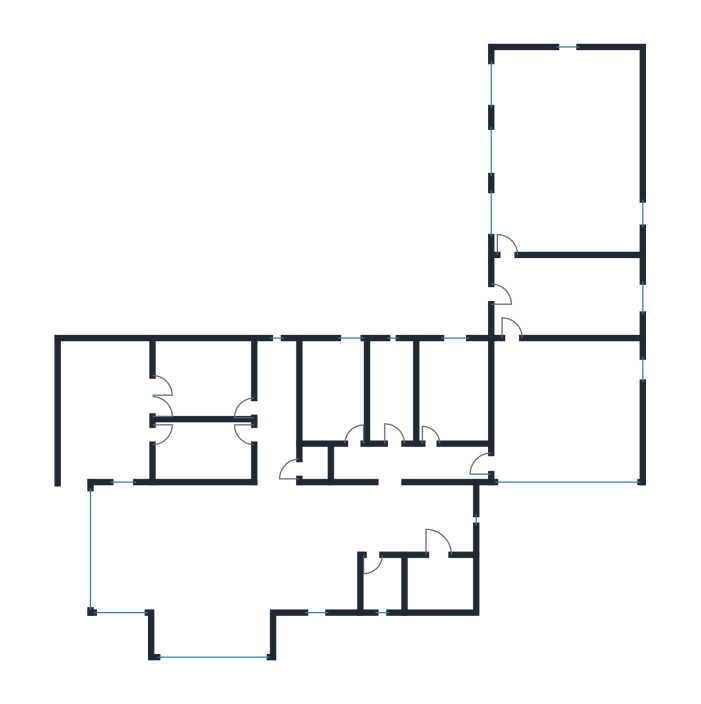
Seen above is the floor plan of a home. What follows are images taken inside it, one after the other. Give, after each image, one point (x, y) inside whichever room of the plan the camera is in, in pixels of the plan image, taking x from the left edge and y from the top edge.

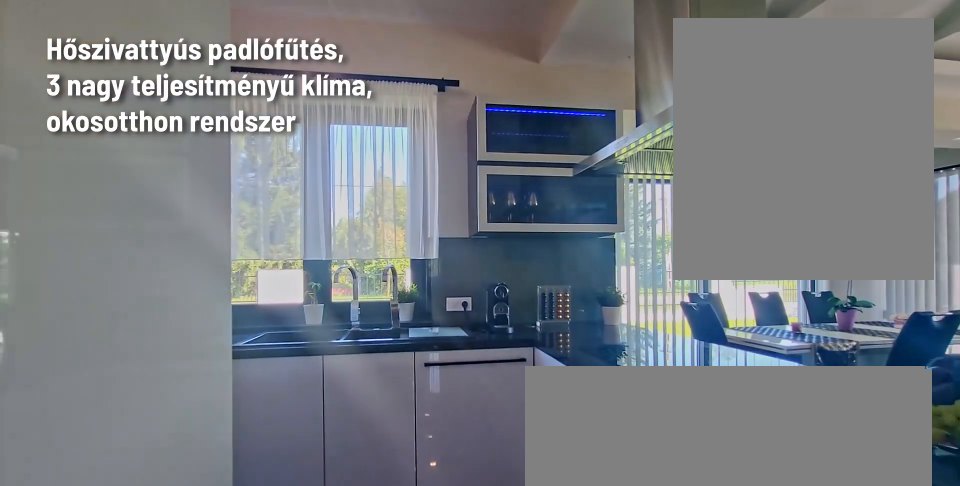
(238, 548)
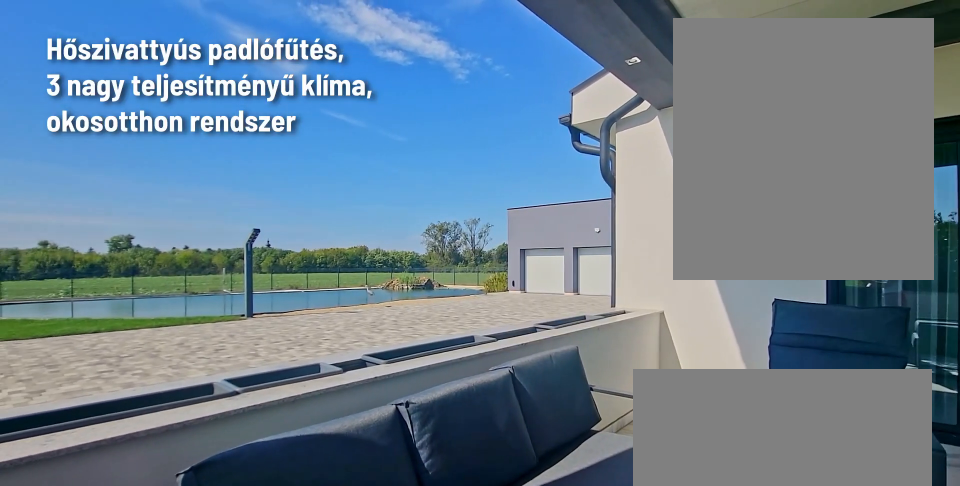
(106, 413)
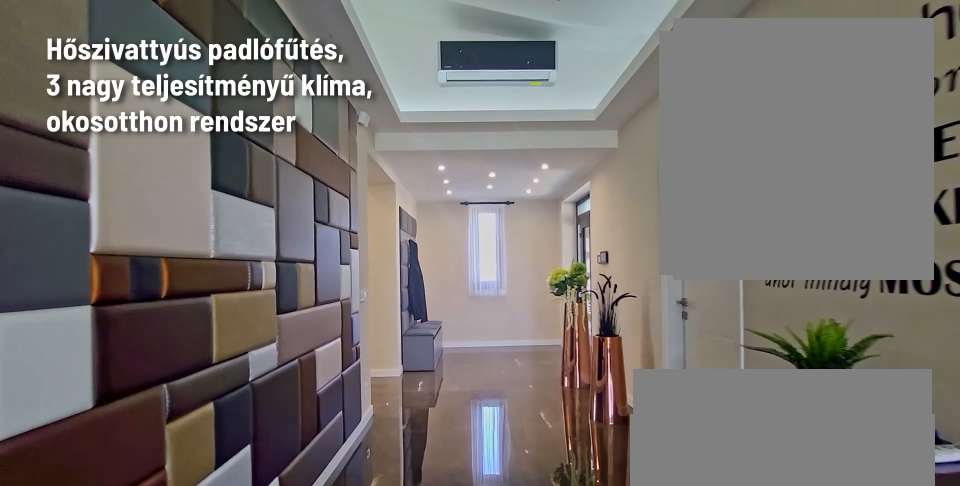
(385, 517)
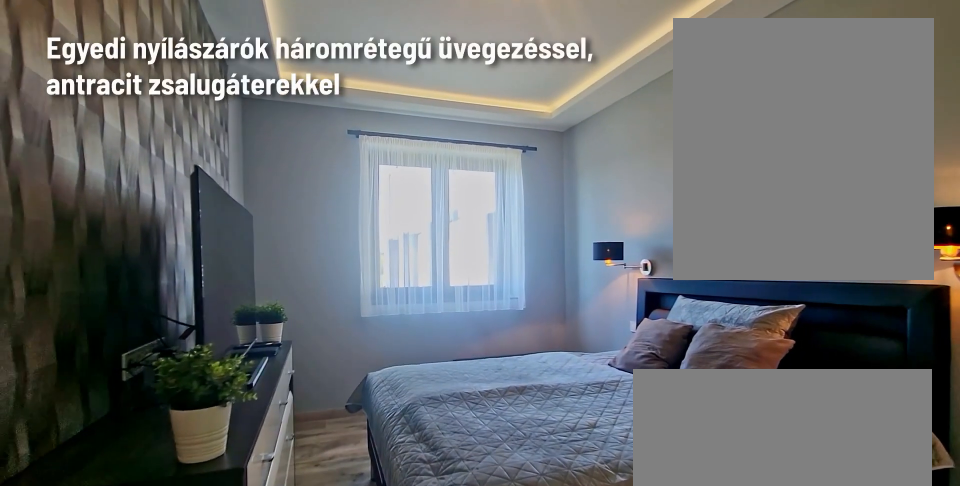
(454, 393)
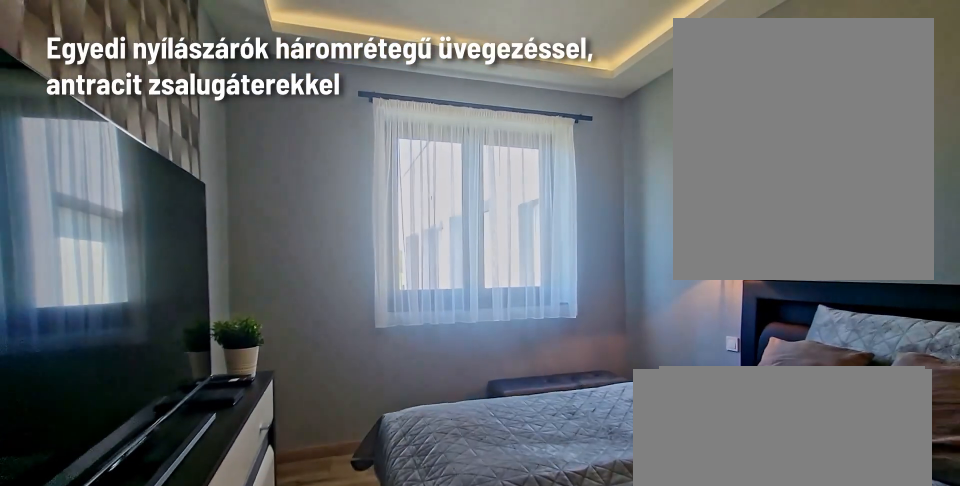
(455, 393)
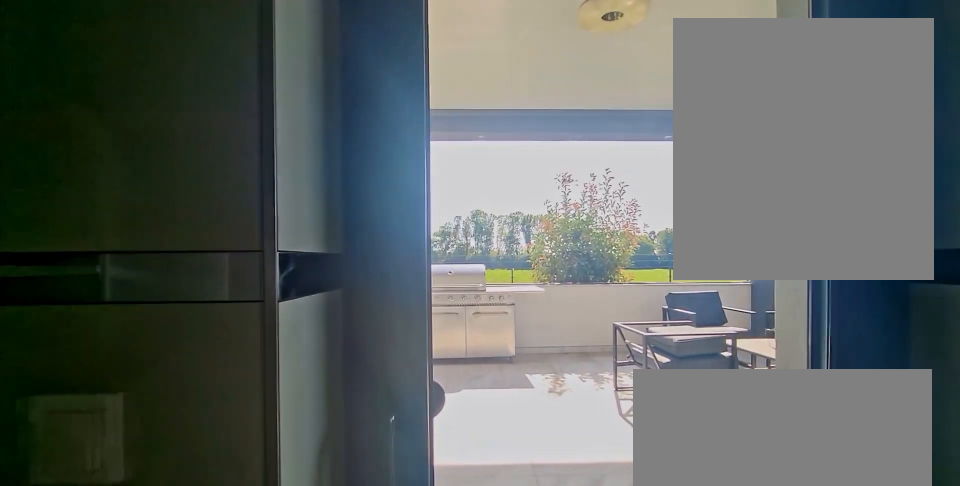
(205, 450)
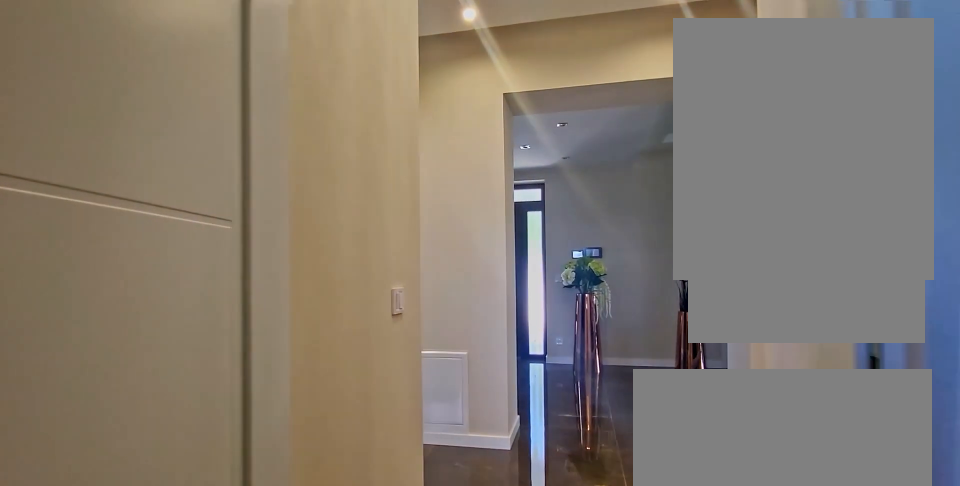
(392, 394)
